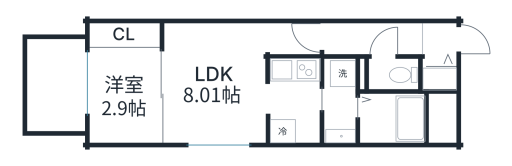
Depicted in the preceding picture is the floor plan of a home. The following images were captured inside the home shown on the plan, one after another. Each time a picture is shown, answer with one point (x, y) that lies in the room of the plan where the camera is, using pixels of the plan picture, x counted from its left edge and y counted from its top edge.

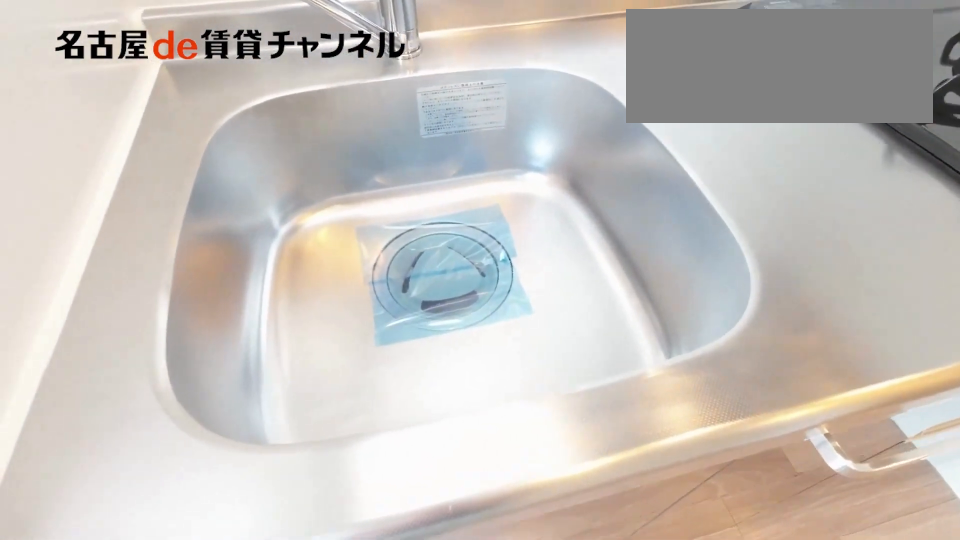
(294, 102)
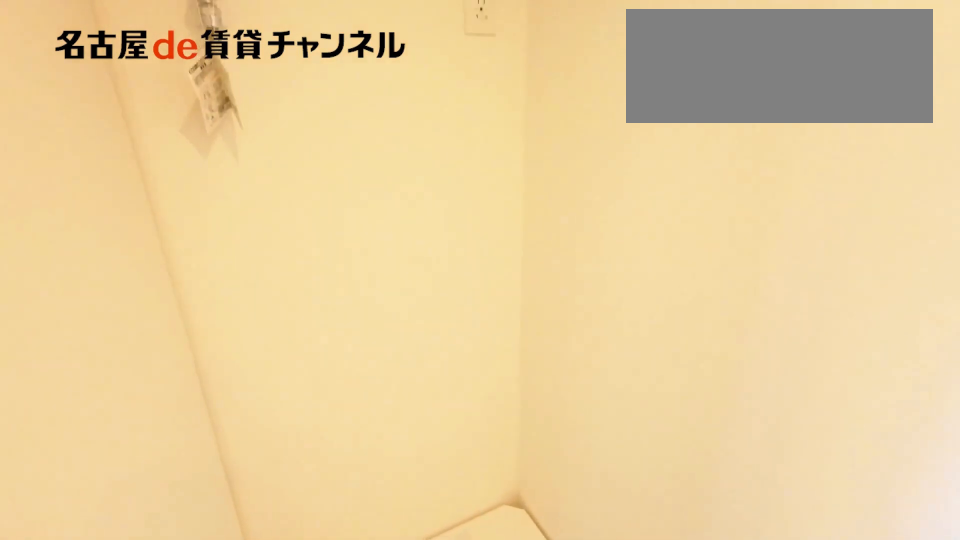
(339, 75)
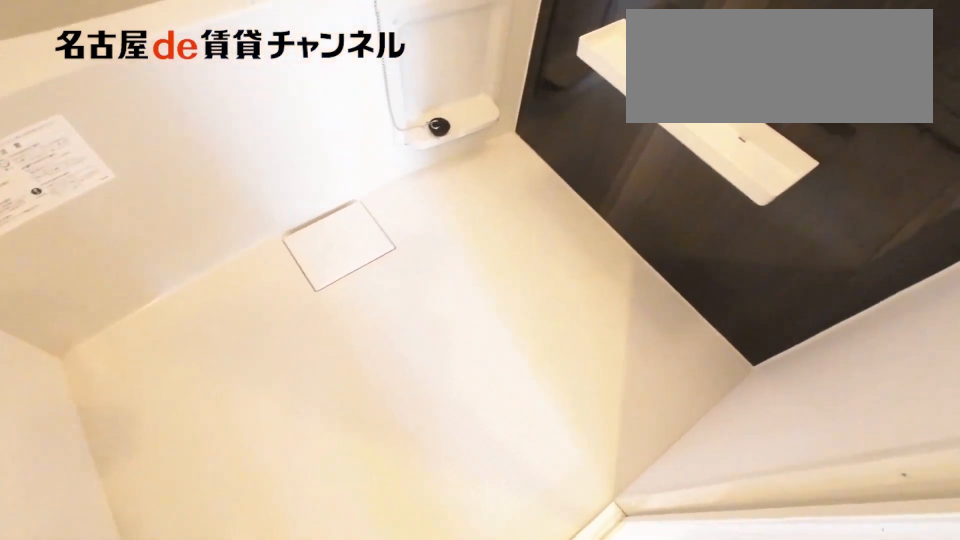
(393, 121)
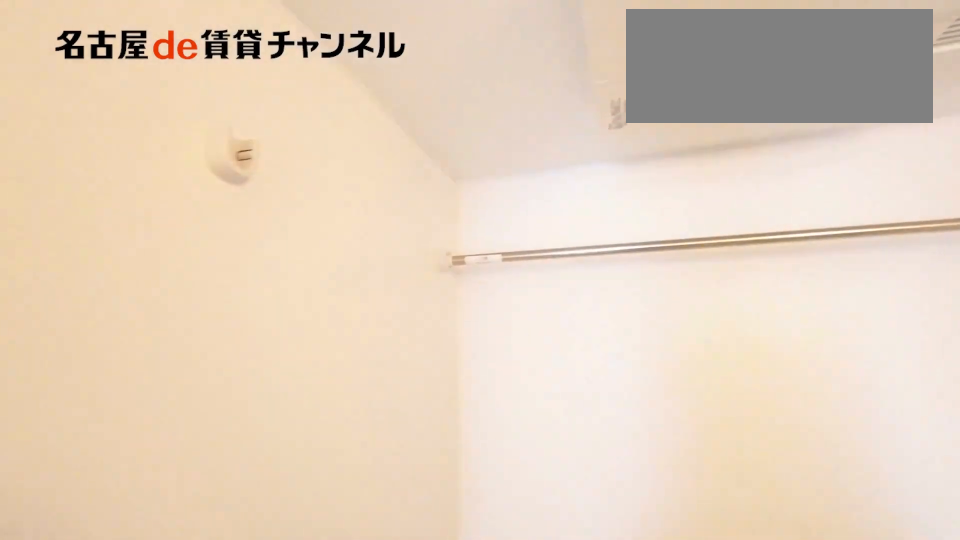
(393, 121)
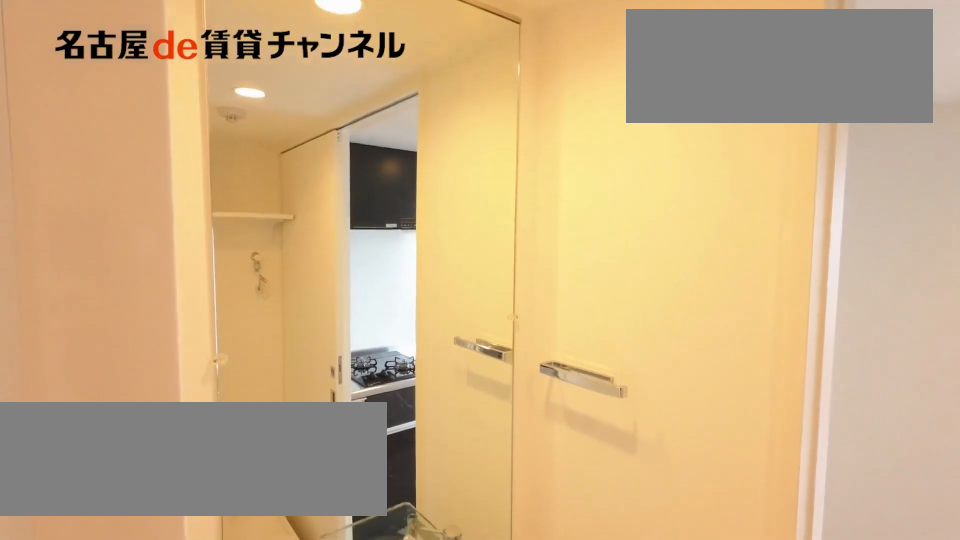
(340, 132)
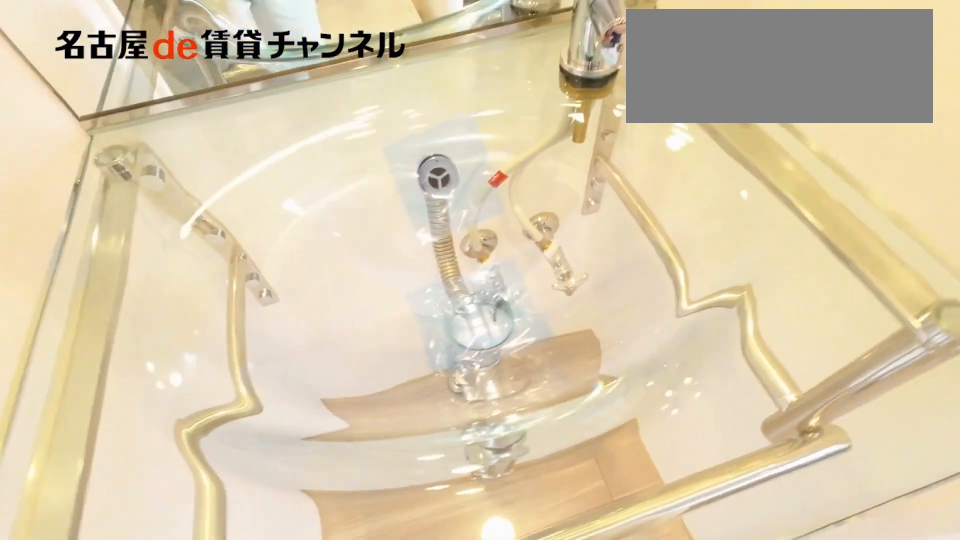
(340, 132)
